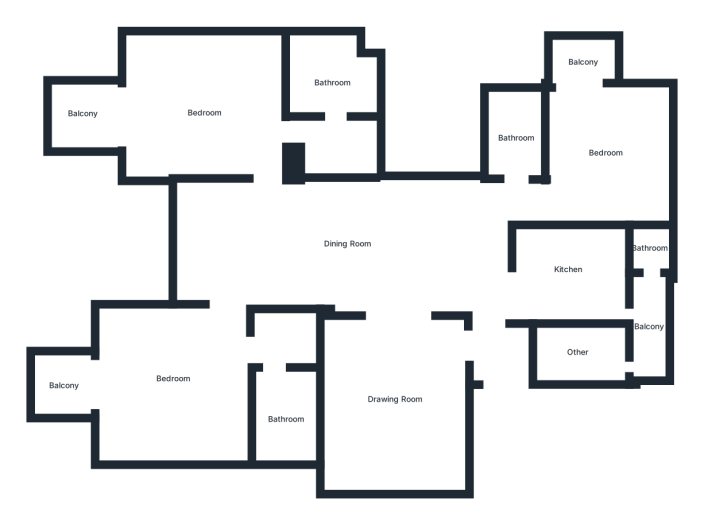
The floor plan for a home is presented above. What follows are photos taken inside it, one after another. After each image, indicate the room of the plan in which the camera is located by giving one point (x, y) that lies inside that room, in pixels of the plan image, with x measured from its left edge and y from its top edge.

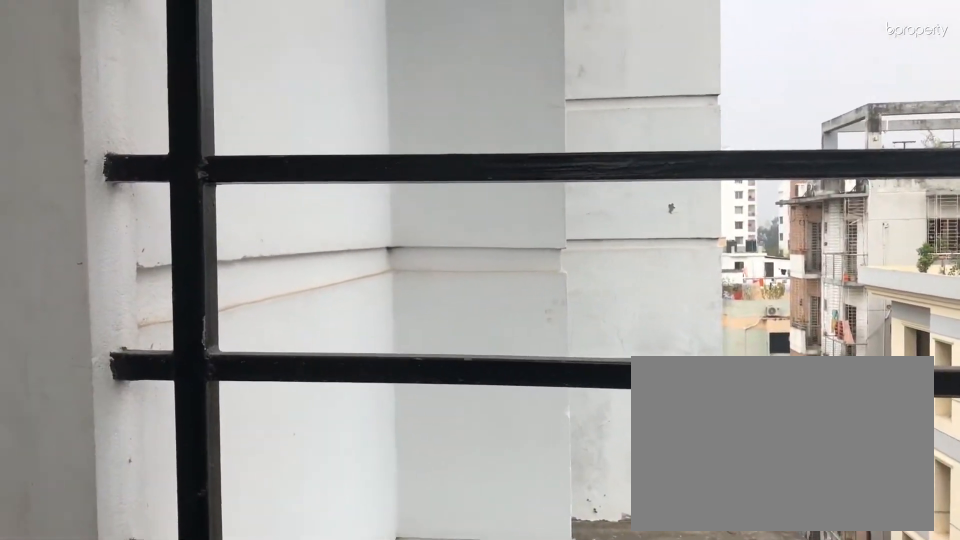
(582, 61)
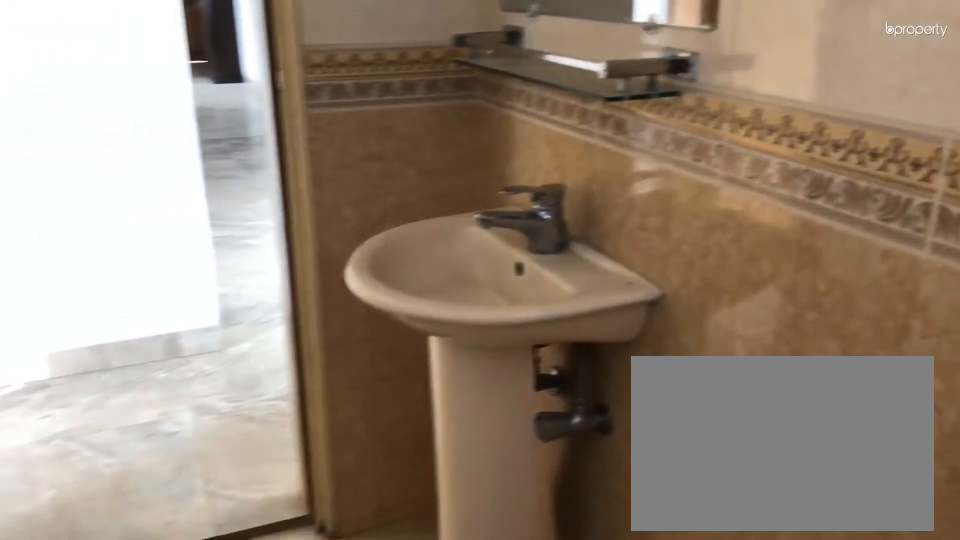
(517, 135)
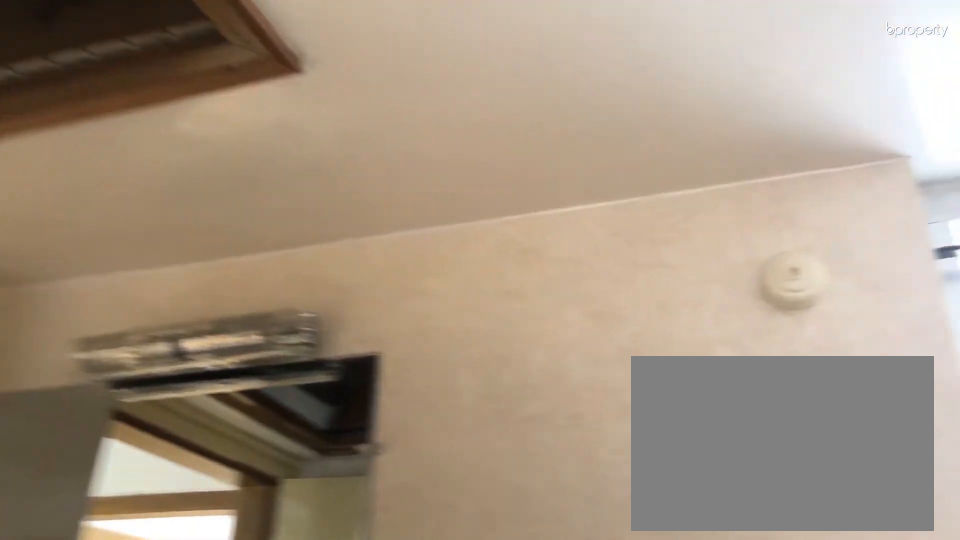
(517, 135)
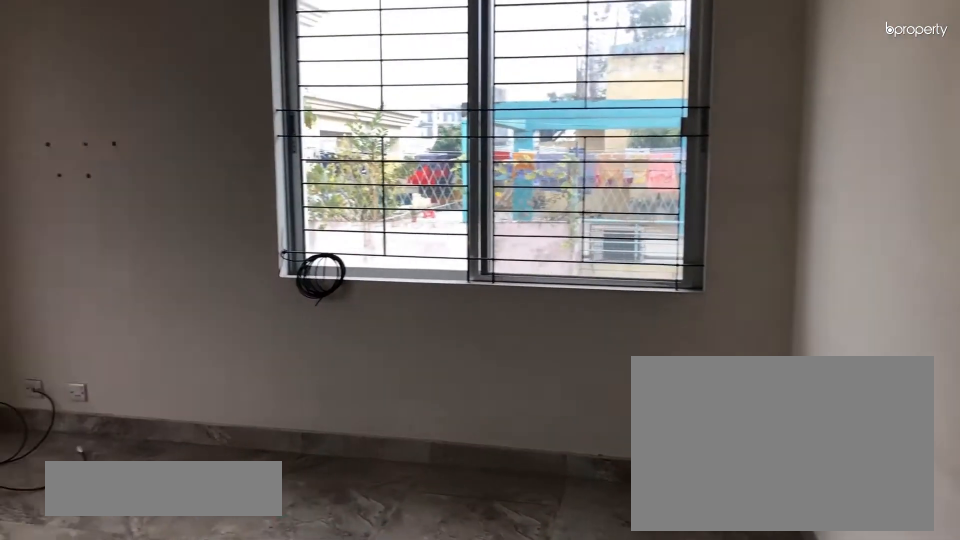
(203, 113)
